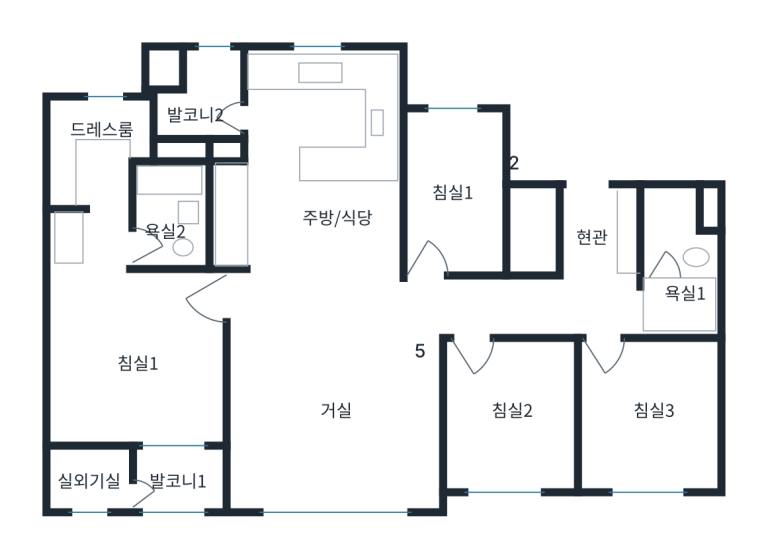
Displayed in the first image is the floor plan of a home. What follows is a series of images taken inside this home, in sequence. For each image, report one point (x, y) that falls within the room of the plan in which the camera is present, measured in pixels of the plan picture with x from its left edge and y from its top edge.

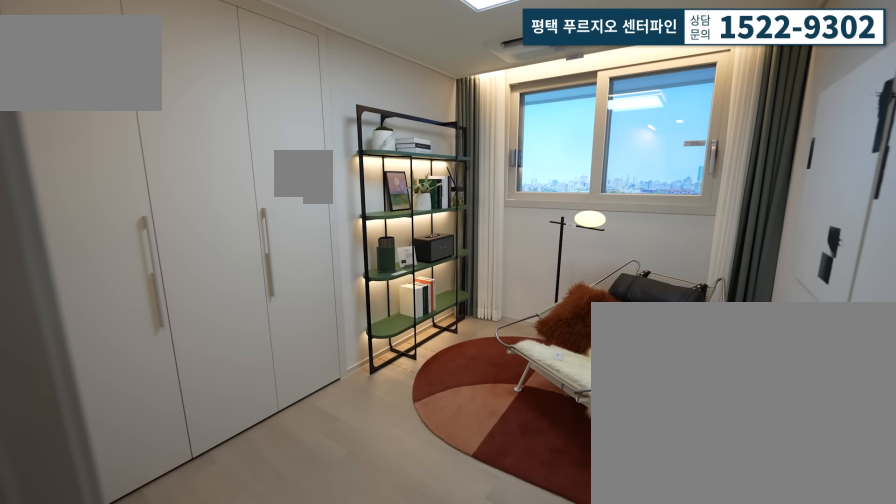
(514, 433)
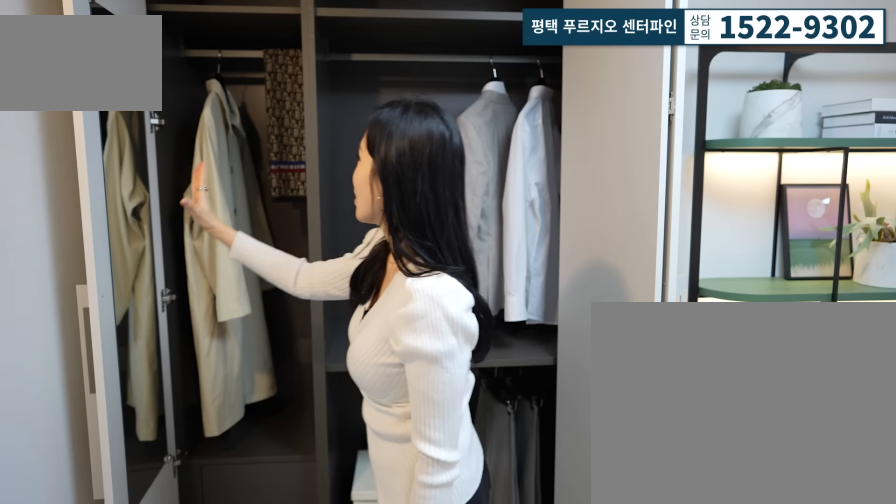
(515, 434)
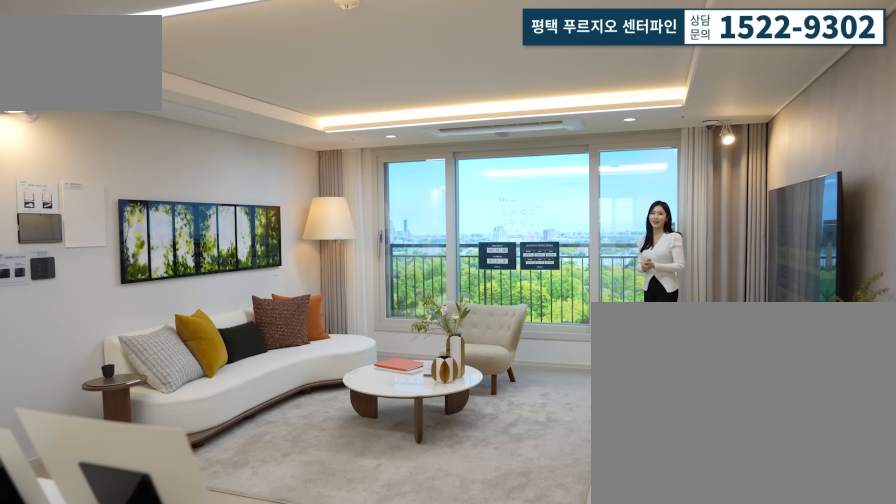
(329, 428)
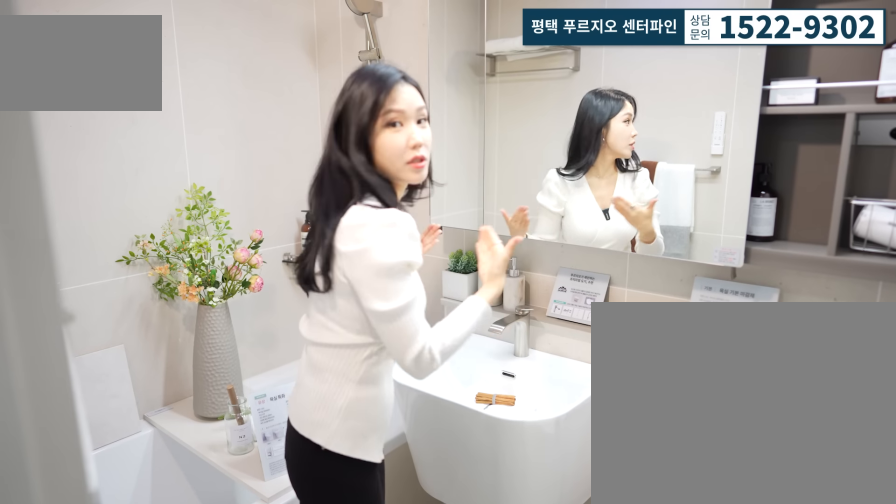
(168, 242)
